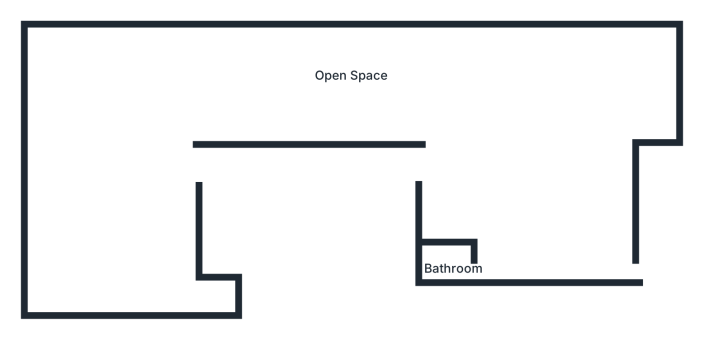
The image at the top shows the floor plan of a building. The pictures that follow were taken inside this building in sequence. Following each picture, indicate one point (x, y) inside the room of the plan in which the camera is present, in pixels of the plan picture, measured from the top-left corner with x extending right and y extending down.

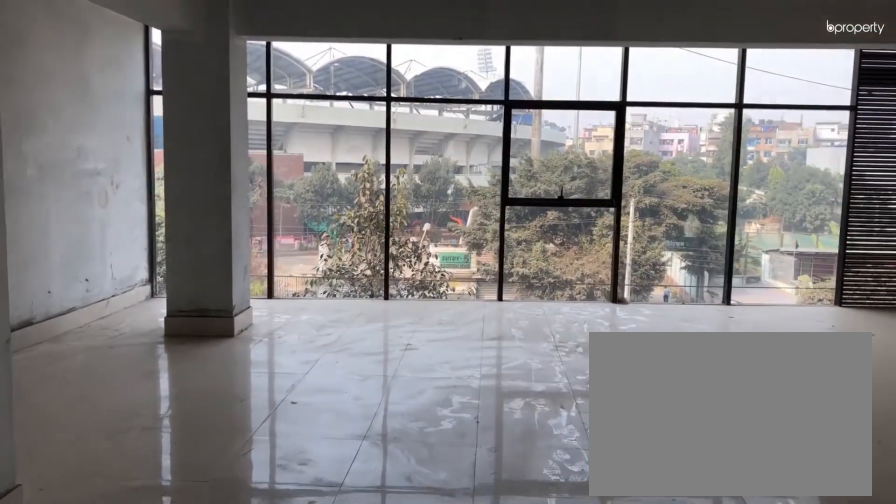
(129, 167)
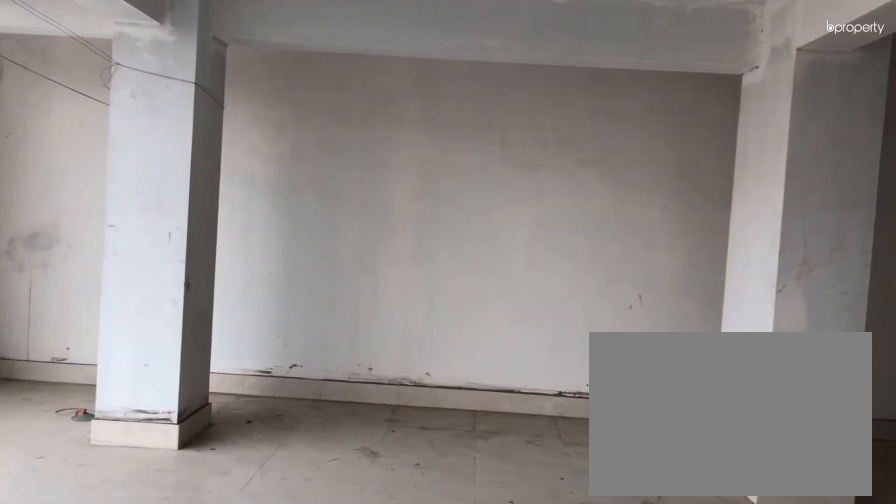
(137, 86)
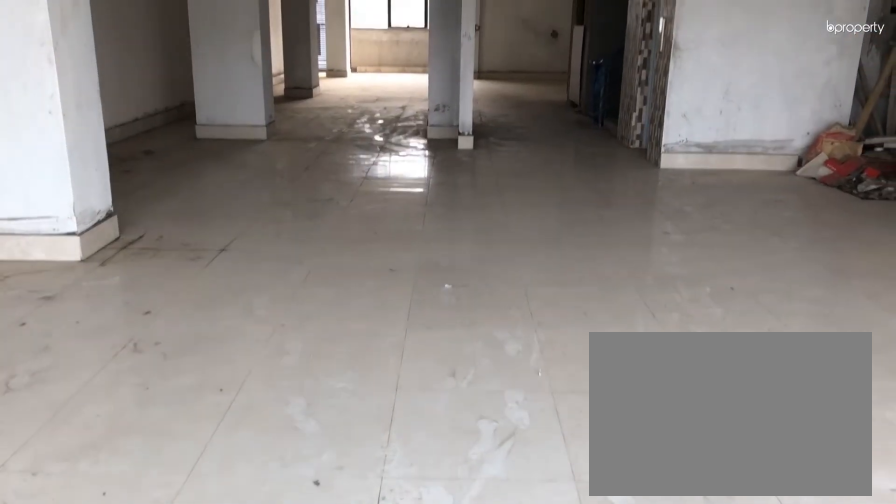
(137, 86)
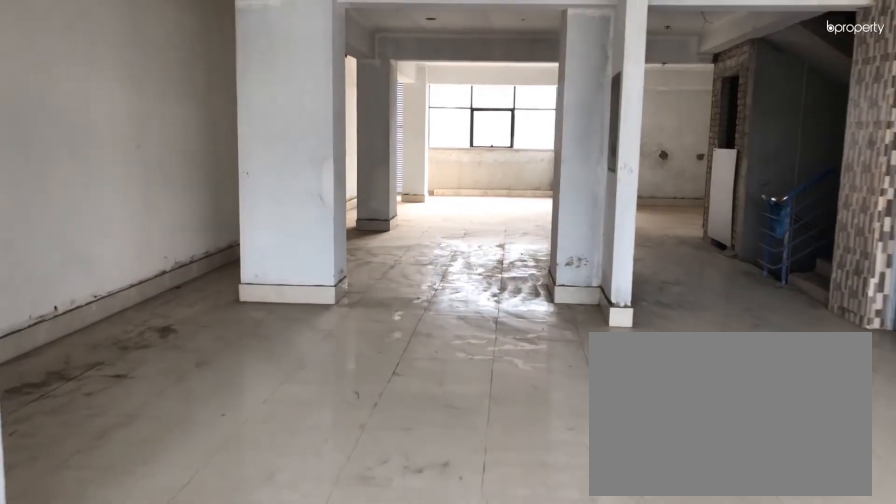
(254, 69)
